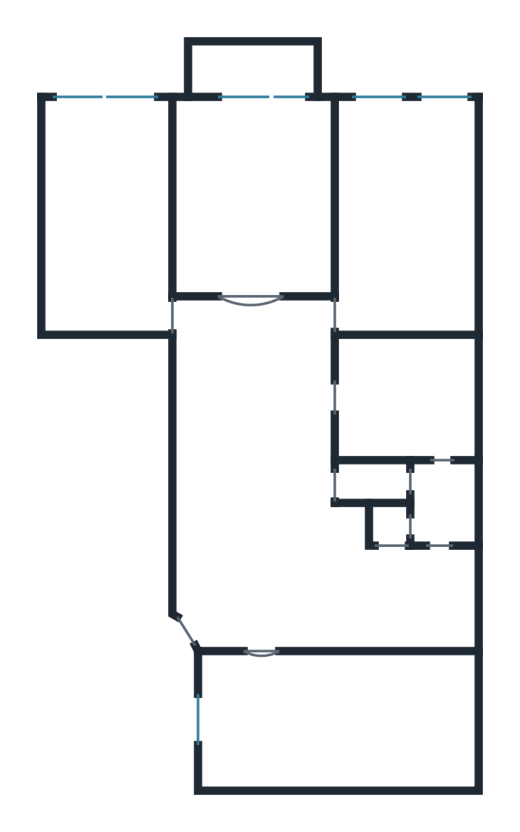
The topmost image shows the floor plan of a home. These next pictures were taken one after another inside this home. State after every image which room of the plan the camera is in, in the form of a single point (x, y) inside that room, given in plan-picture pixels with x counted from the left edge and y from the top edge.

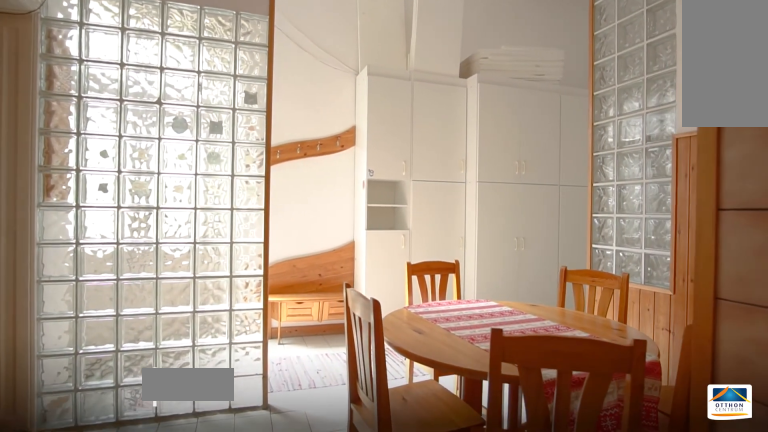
(333, 584)
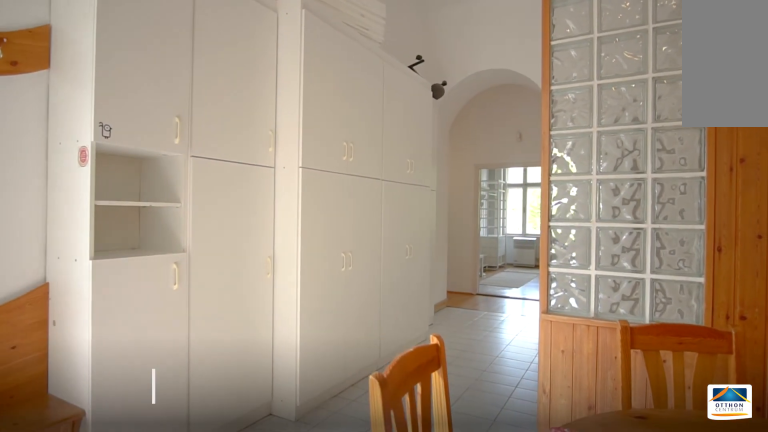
(259, 507)
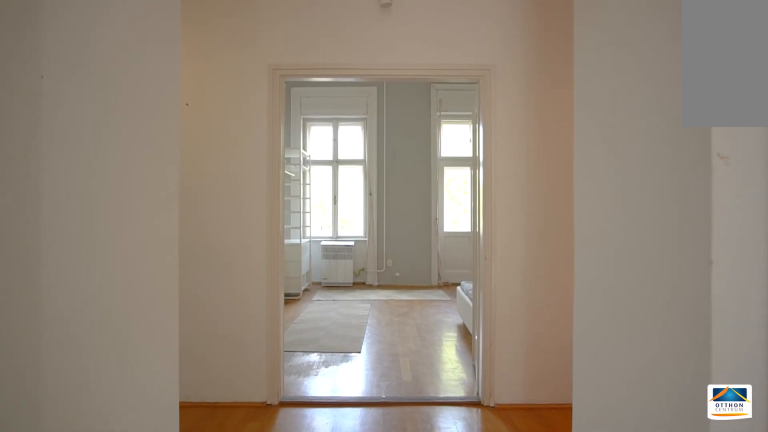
(259, 507)
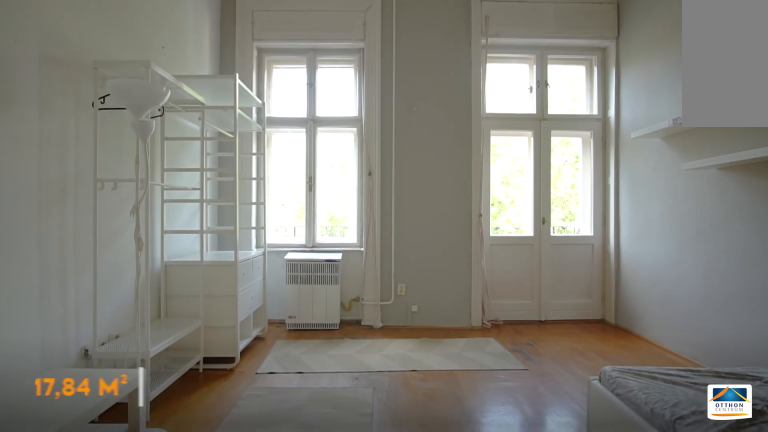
(260, 218)
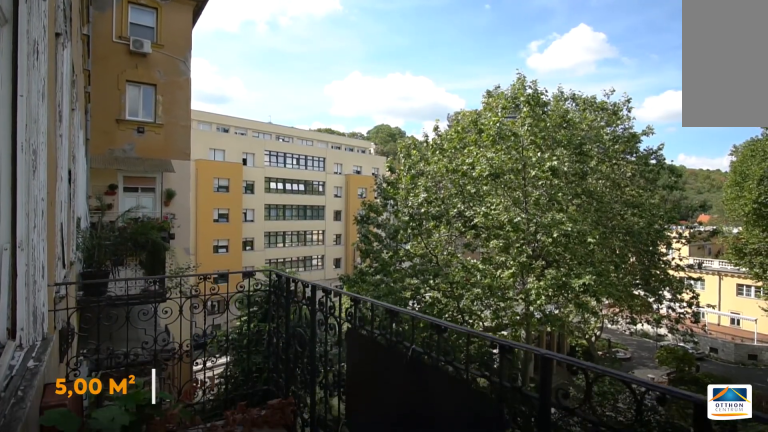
(256, 72)
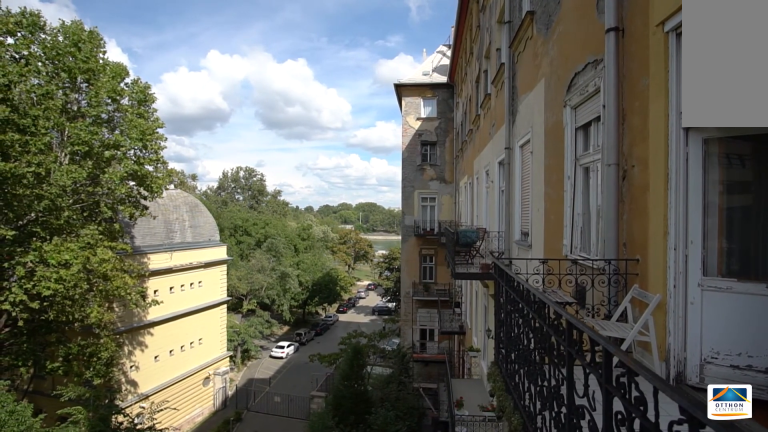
(256, 70)
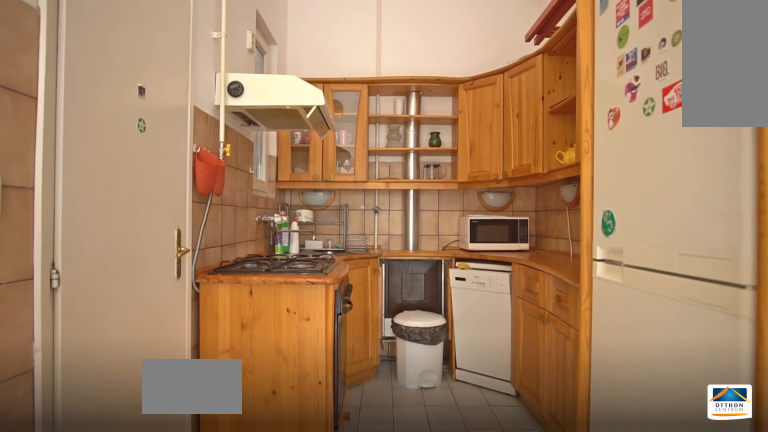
(449, 604)
